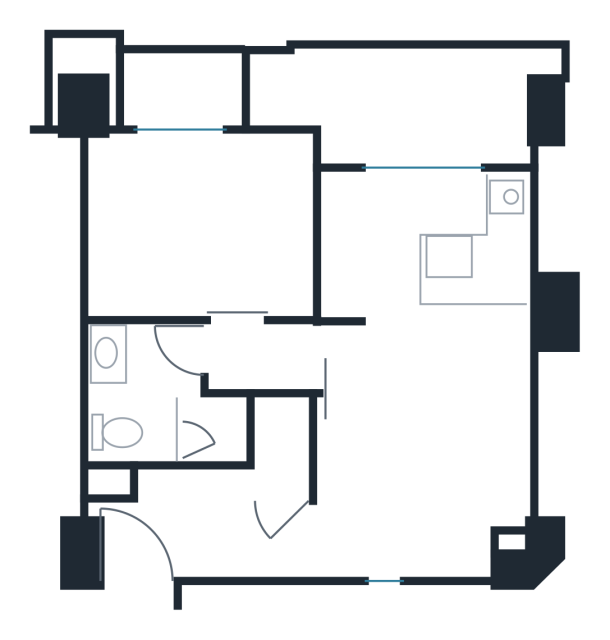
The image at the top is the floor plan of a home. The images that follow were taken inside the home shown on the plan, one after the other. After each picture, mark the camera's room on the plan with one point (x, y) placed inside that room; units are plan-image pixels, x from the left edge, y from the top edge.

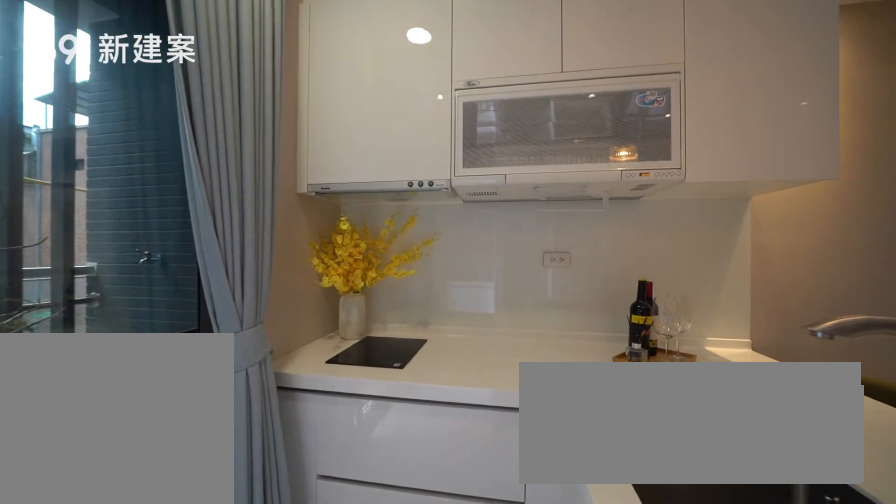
(425, 248)
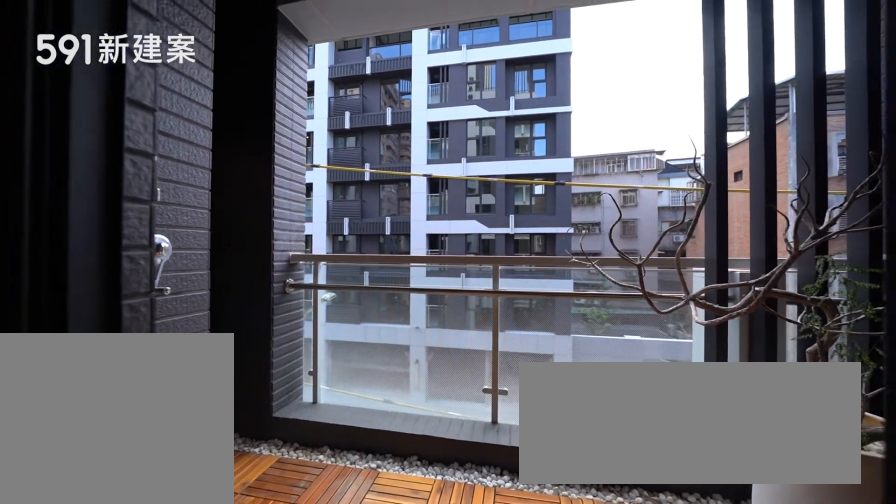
(399, 102)
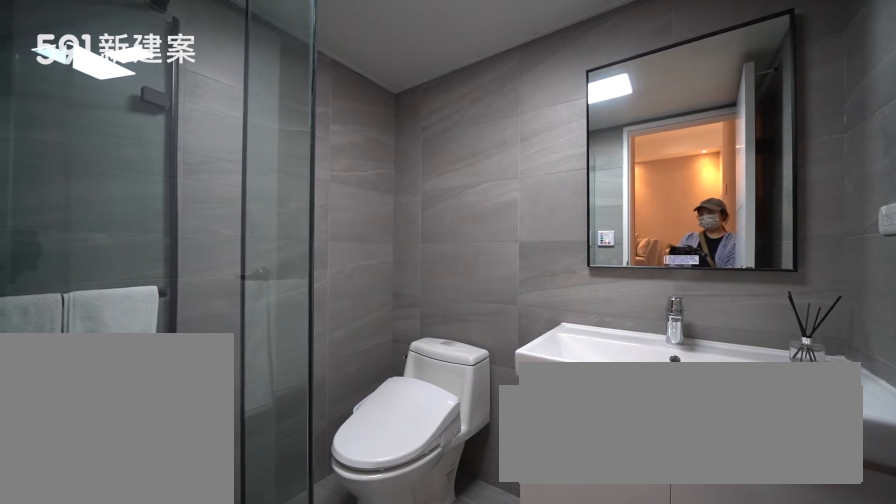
(158, 403)
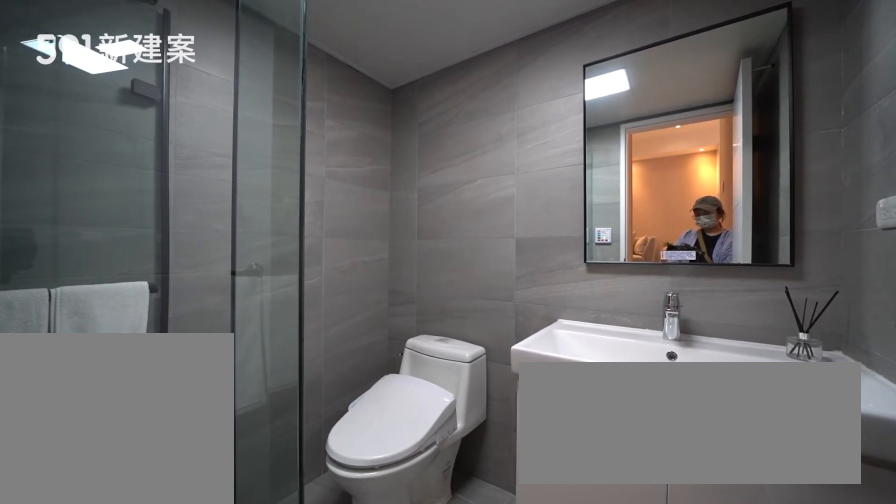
(158, 403)
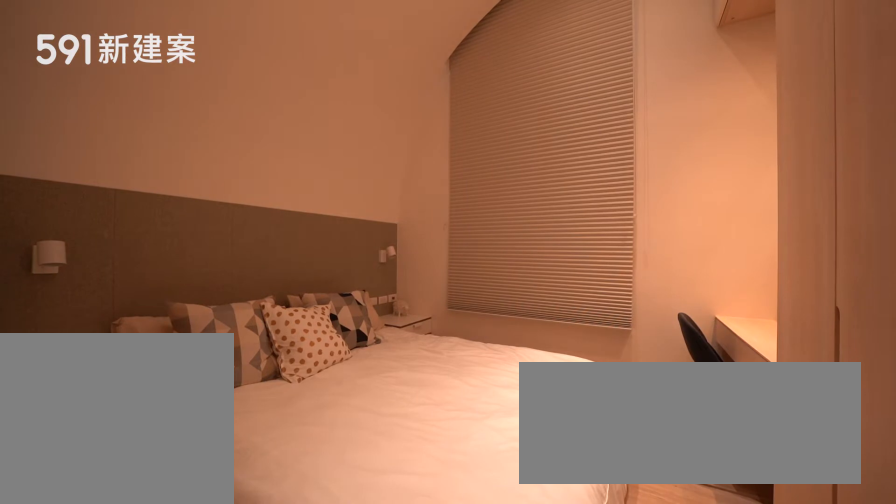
(200, 224)
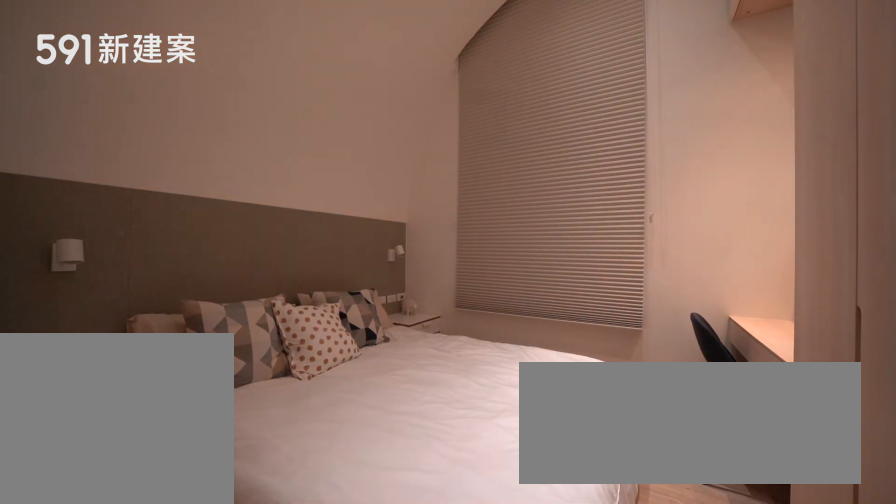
(200, 224)
